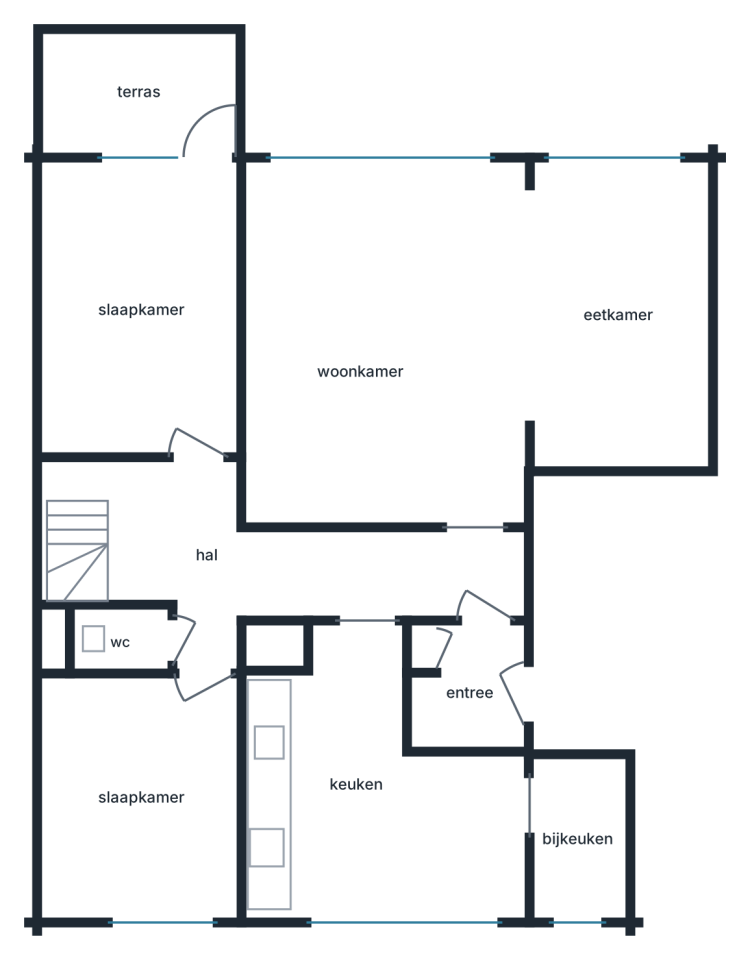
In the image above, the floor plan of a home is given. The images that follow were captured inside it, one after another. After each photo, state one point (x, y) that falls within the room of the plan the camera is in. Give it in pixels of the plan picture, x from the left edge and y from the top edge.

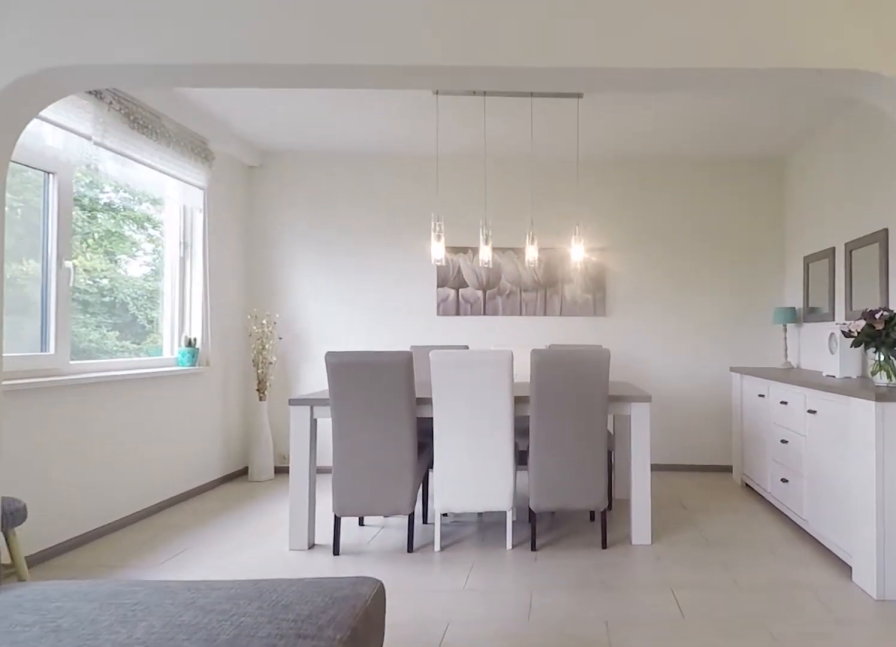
(386, 343)
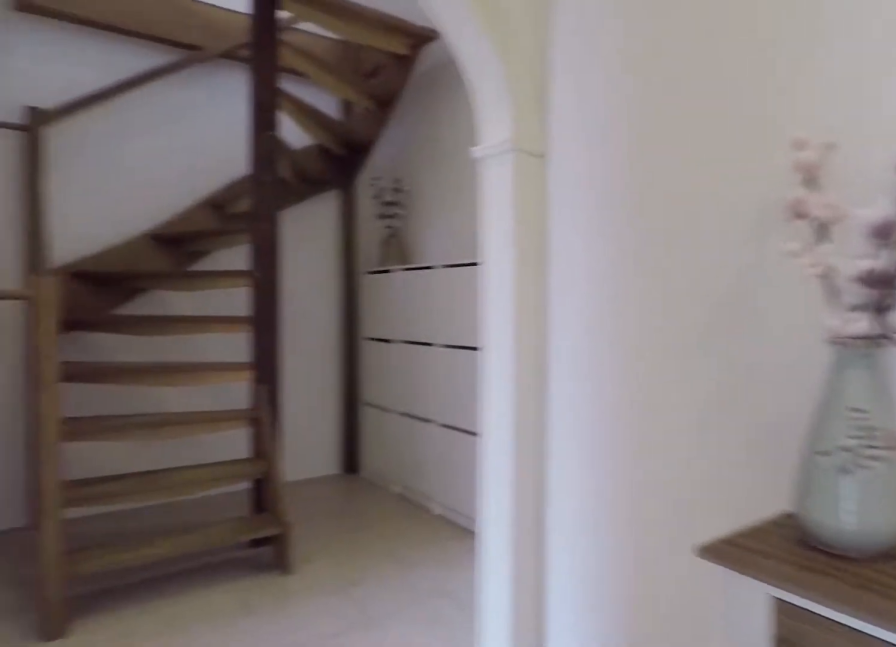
(313, 585)
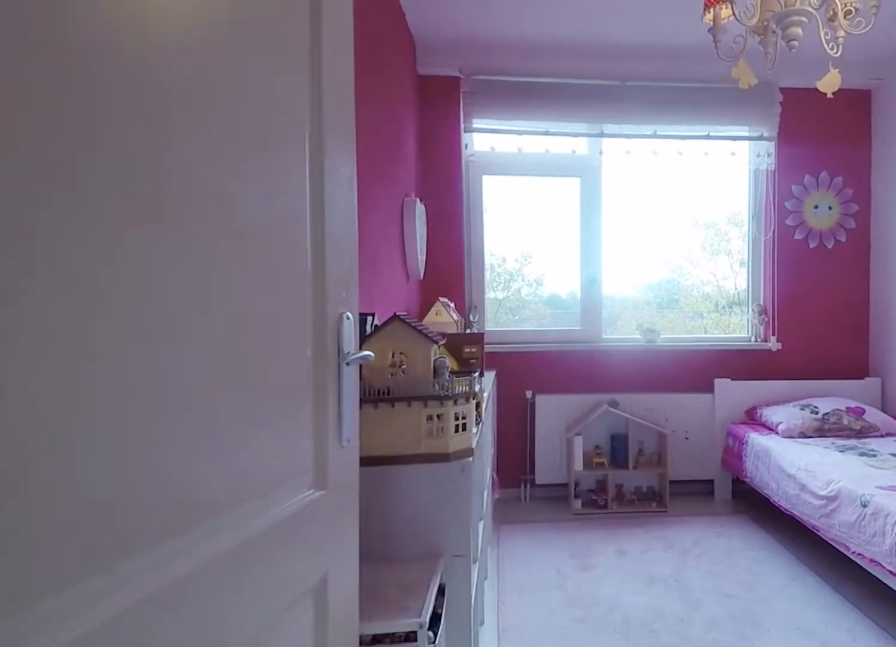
(142, 797)
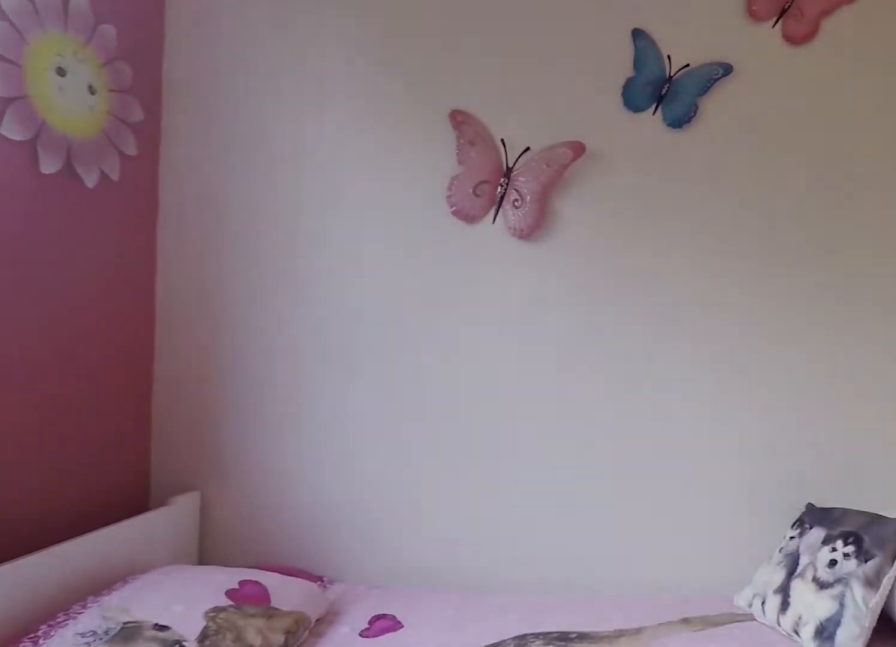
(142, 797)
